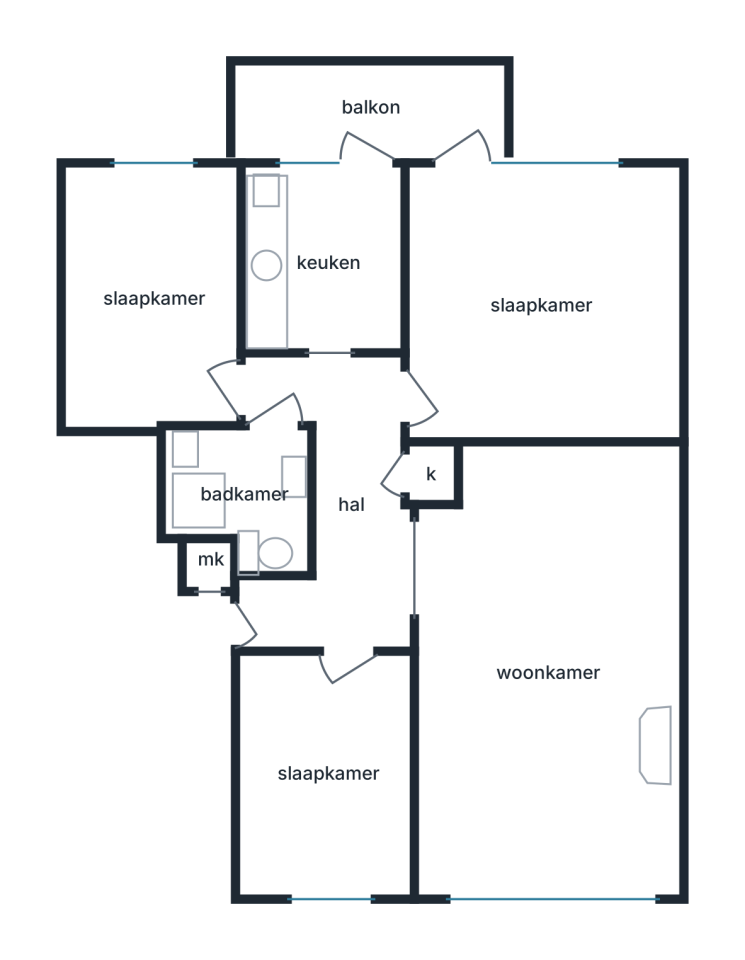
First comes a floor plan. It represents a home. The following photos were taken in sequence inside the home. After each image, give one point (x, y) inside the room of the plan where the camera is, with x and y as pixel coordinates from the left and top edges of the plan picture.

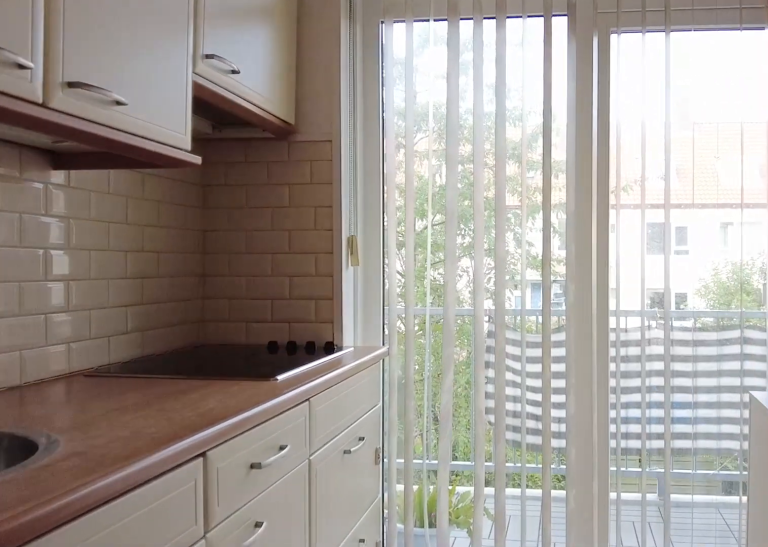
(325, 263)
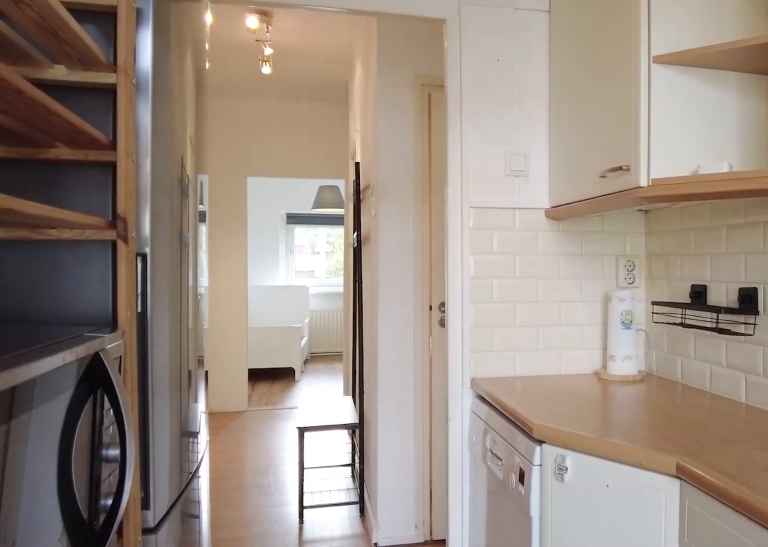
(325, 263)
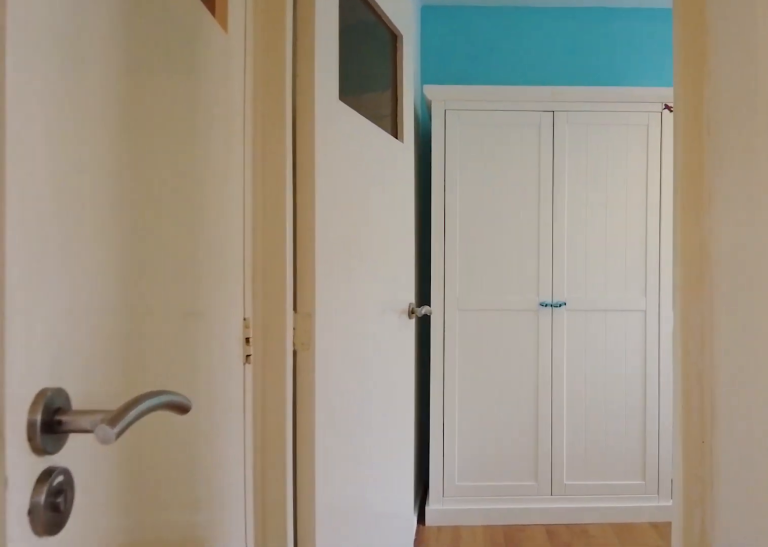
(340, 502)
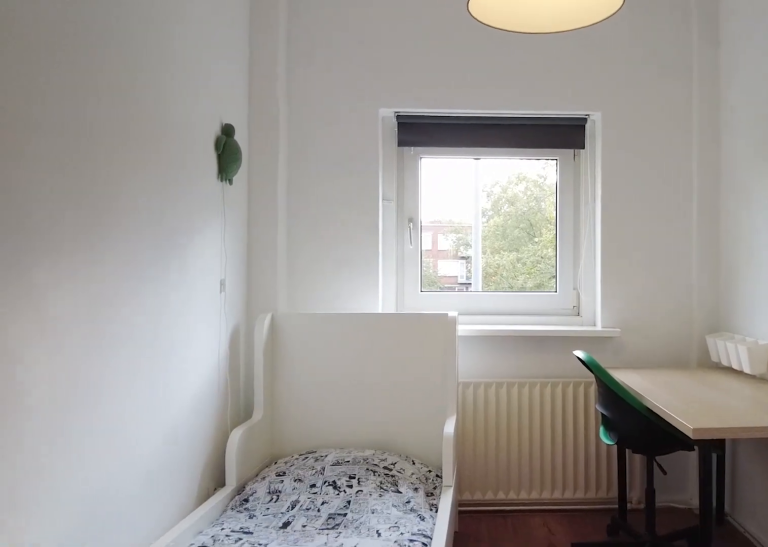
(327, 772)
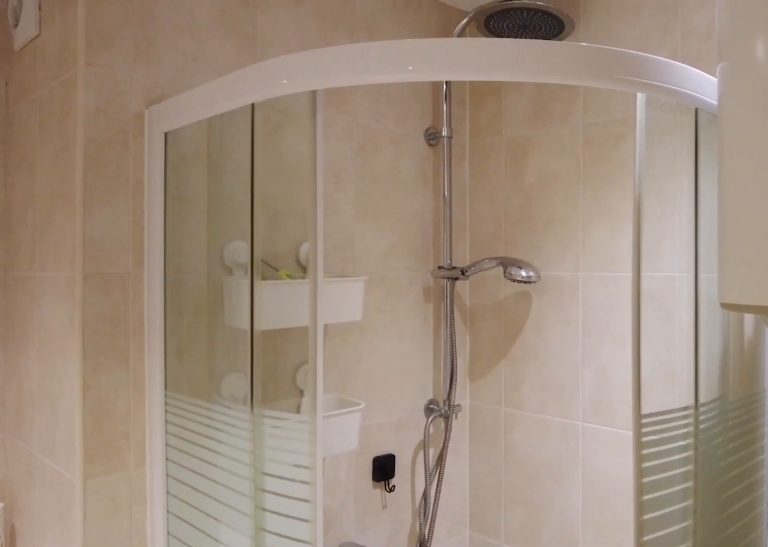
(245, 492)
